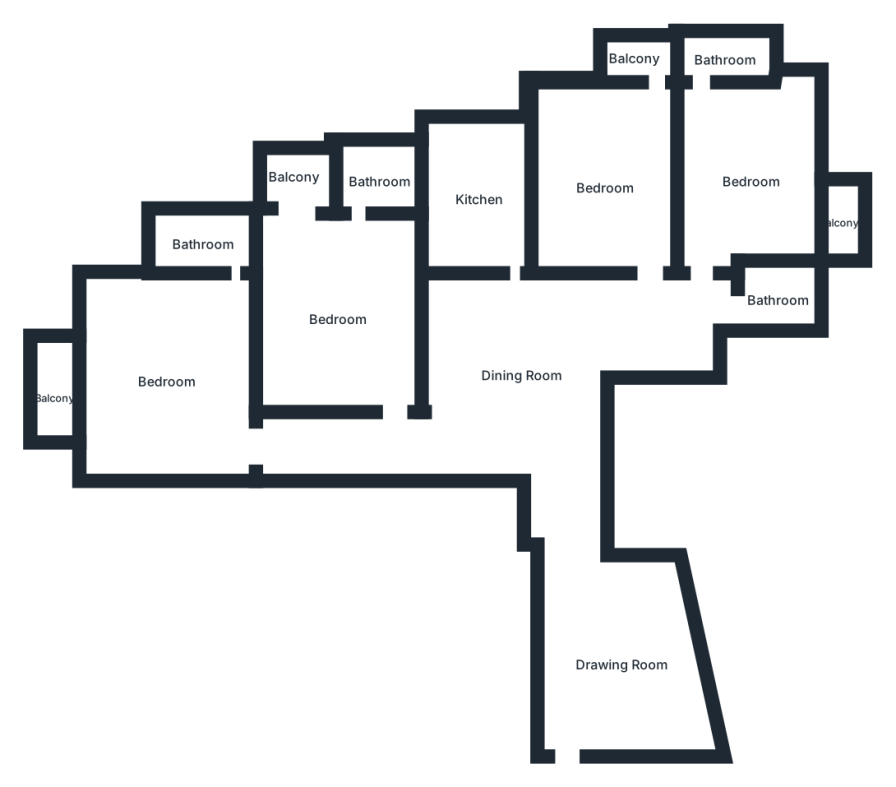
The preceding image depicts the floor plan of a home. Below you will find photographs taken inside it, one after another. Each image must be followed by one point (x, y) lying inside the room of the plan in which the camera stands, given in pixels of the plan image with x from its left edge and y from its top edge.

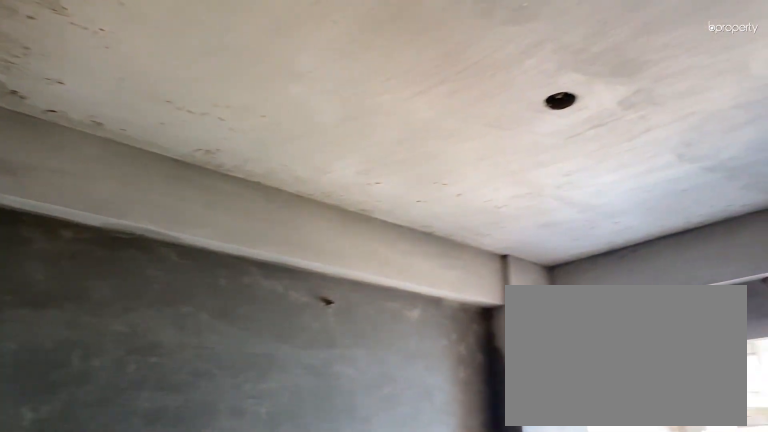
(340, 319)
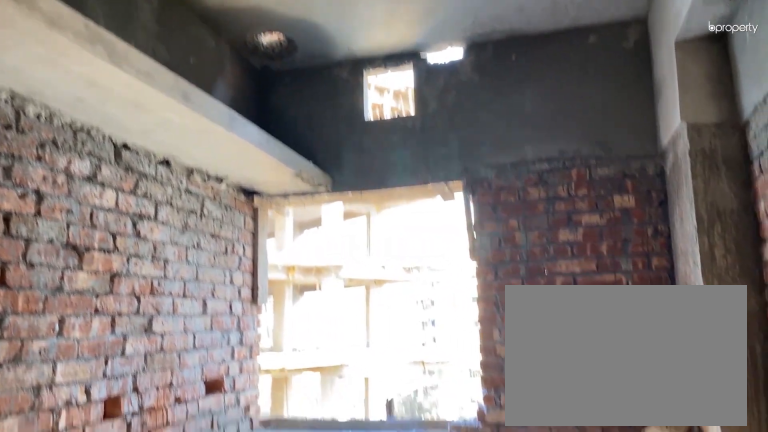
(479, 196)
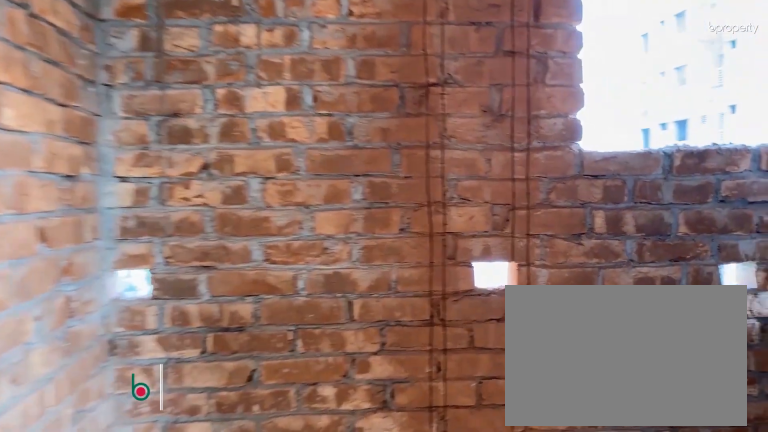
(727, 54)
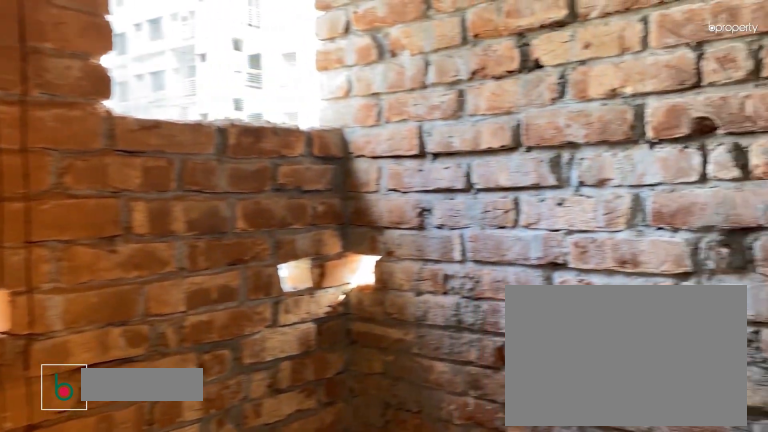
(727, 54)
